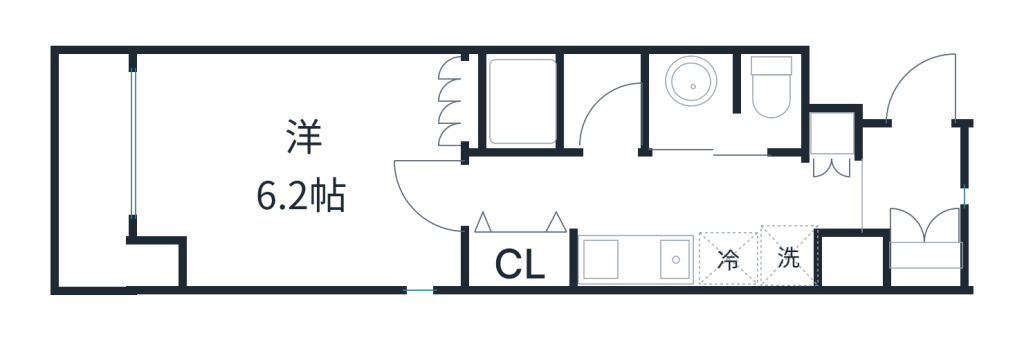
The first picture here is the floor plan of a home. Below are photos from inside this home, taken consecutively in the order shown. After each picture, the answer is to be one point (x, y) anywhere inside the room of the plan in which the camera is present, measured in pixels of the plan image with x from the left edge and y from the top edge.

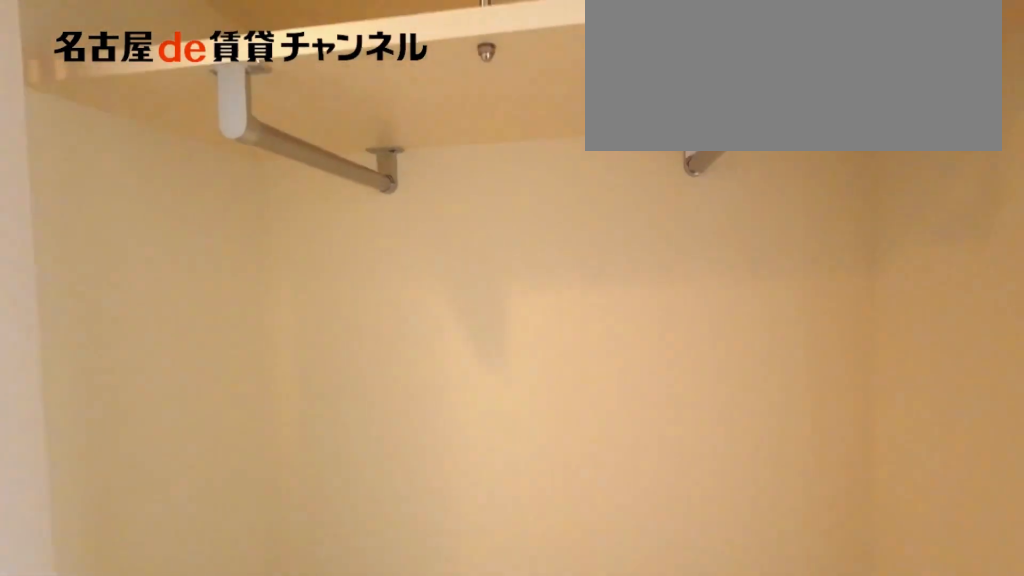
(523, 259)
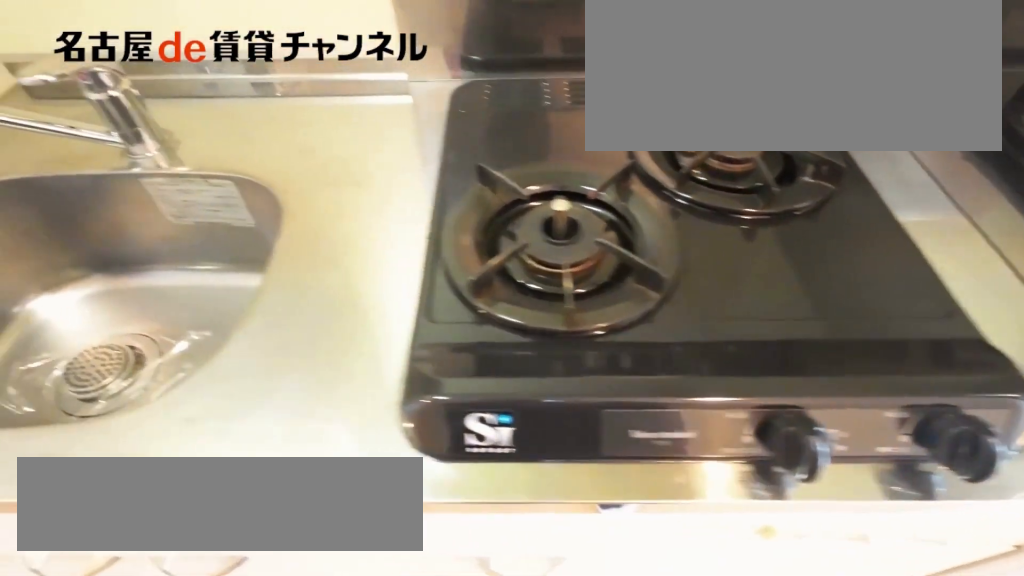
(662, 260)
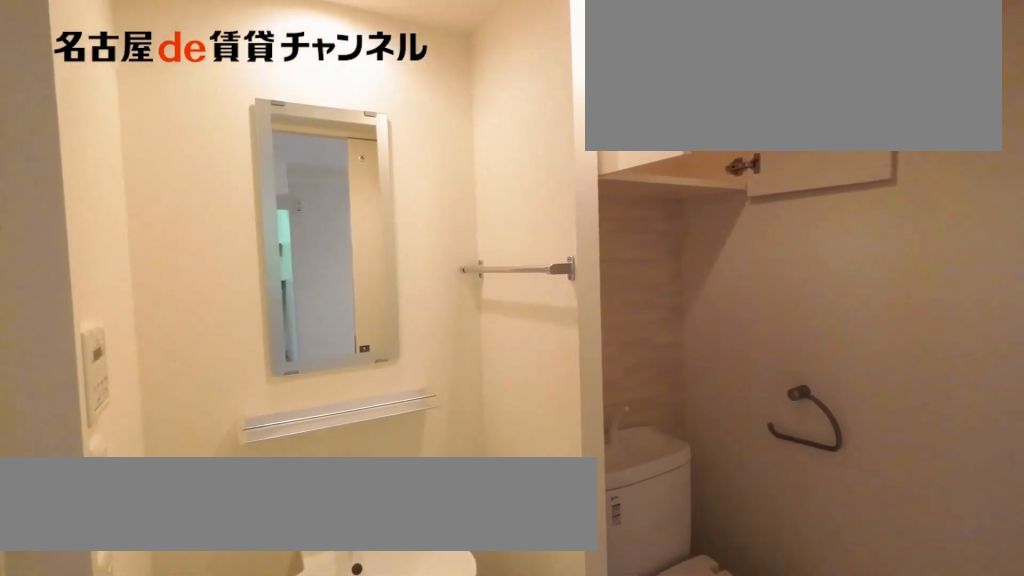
(725, 103)
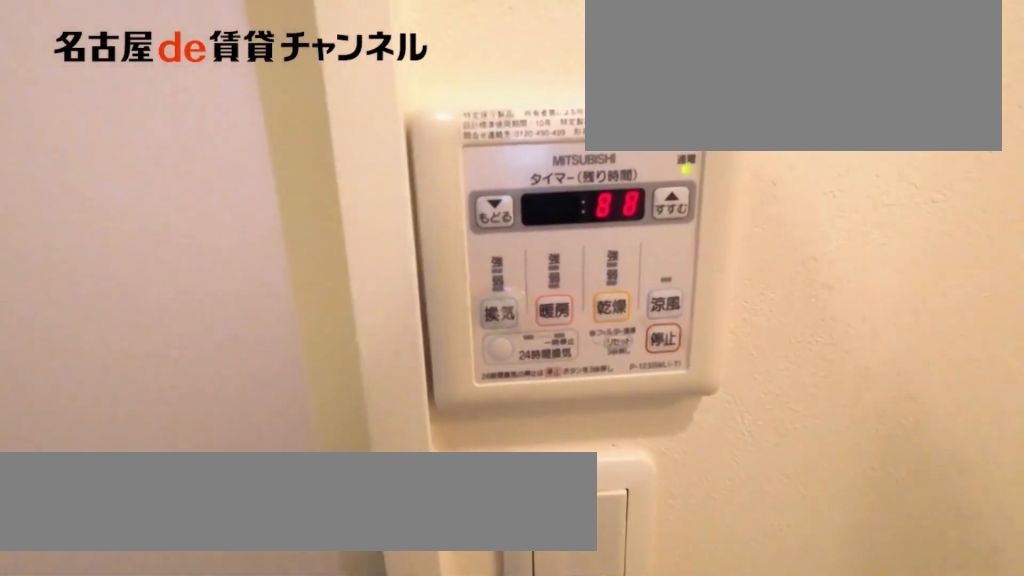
(725, 103)
